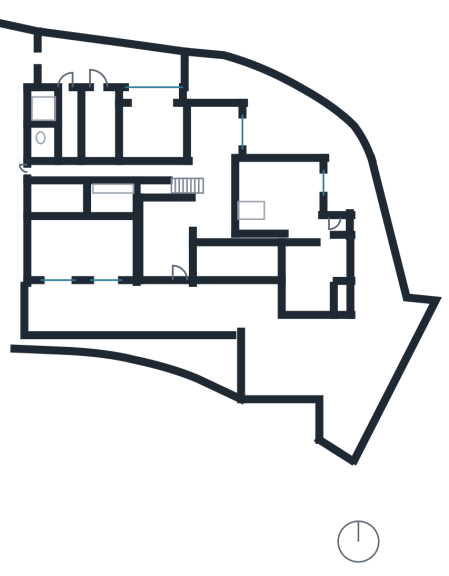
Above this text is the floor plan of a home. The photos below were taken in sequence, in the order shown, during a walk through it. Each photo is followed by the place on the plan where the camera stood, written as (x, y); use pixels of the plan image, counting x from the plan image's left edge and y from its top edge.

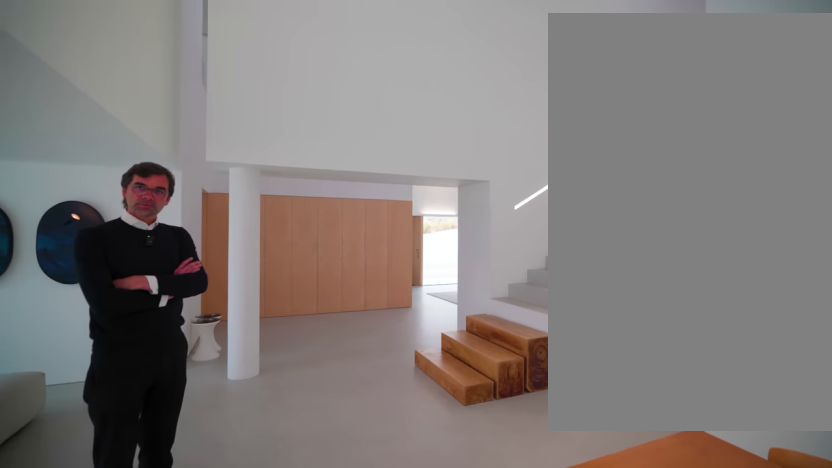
(221, 120)
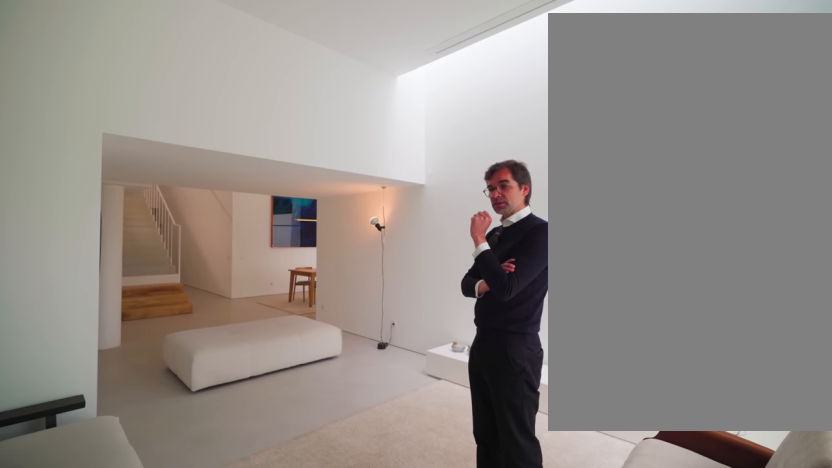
(308, 227)
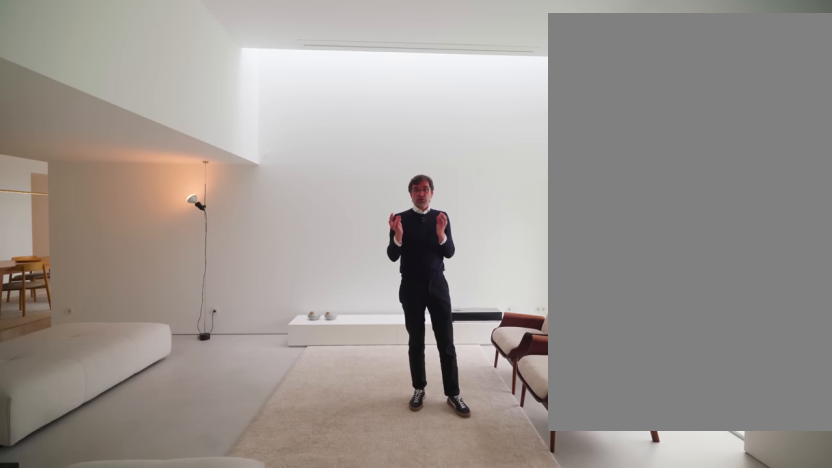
(296, 204)
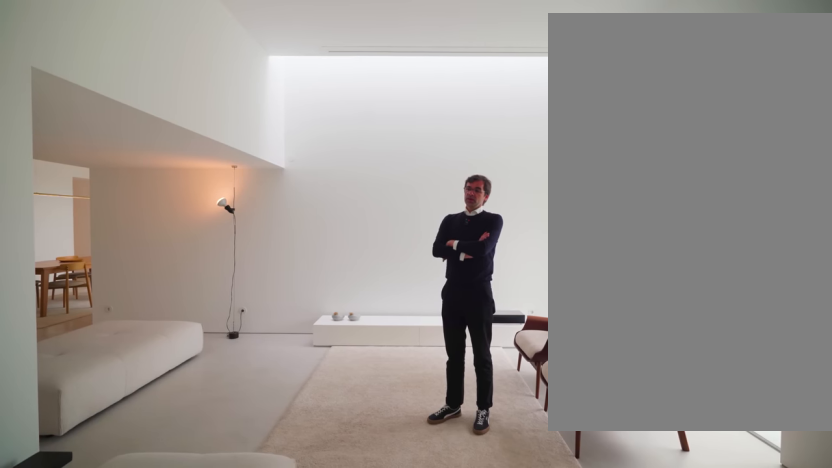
(296, 204)
